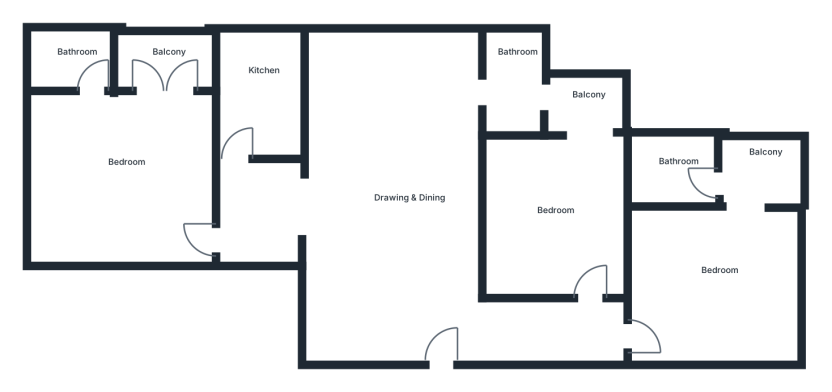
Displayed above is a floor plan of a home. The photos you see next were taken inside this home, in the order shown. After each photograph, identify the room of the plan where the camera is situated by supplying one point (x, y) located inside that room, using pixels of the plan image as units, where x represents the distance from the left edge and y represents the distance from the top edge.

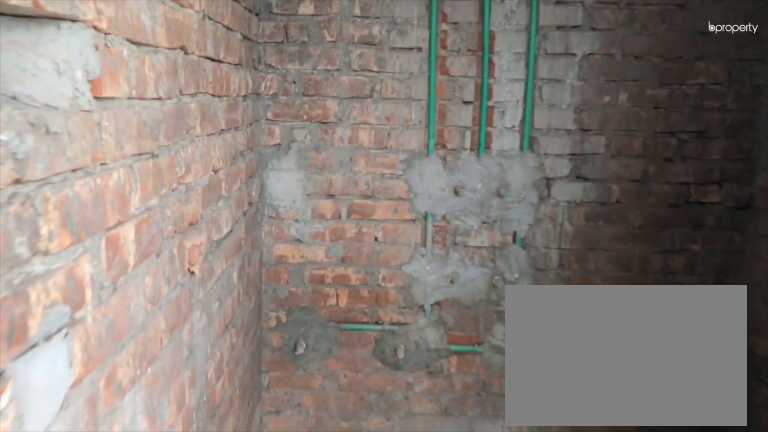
(682, 161)
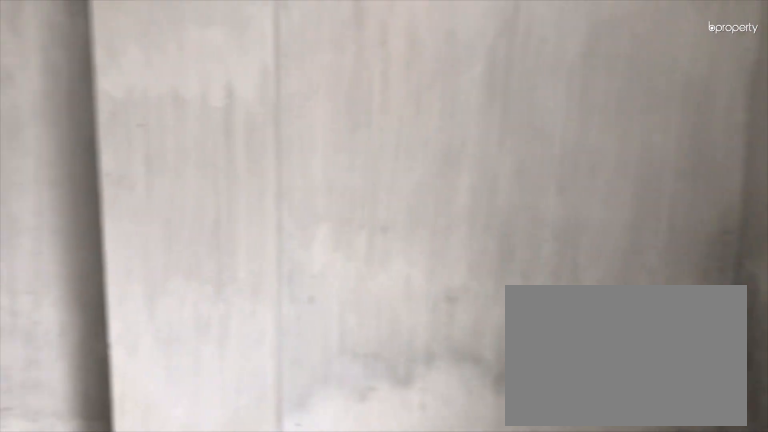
(541, 214)
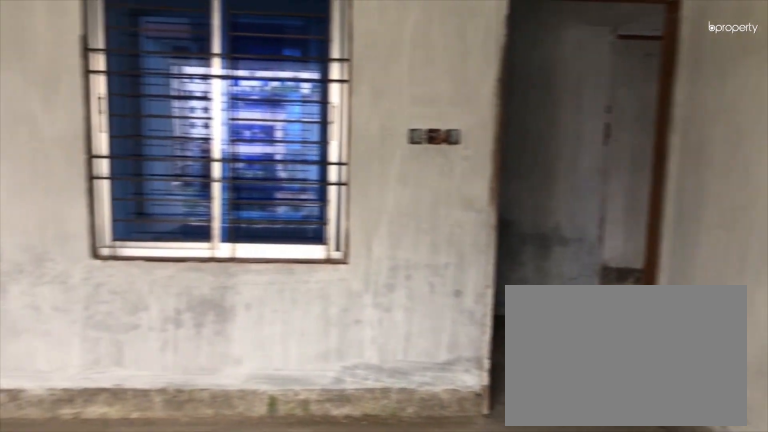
(541, 214)
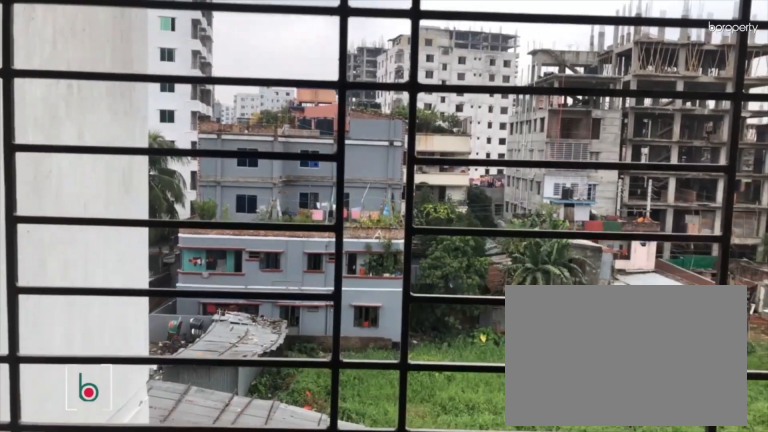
(591, 100)
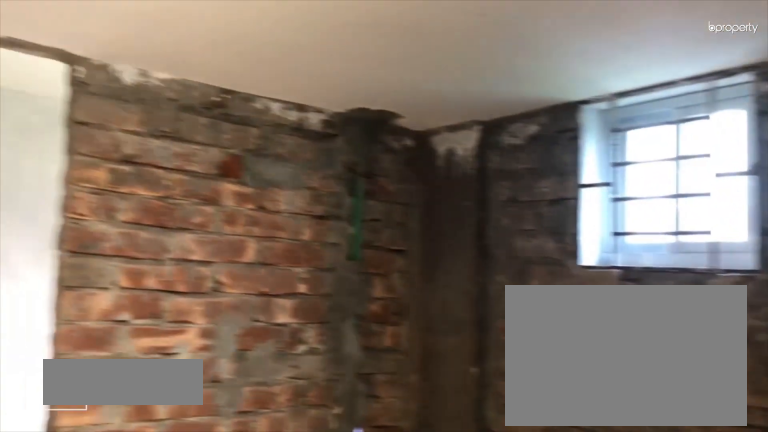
(522, 92)
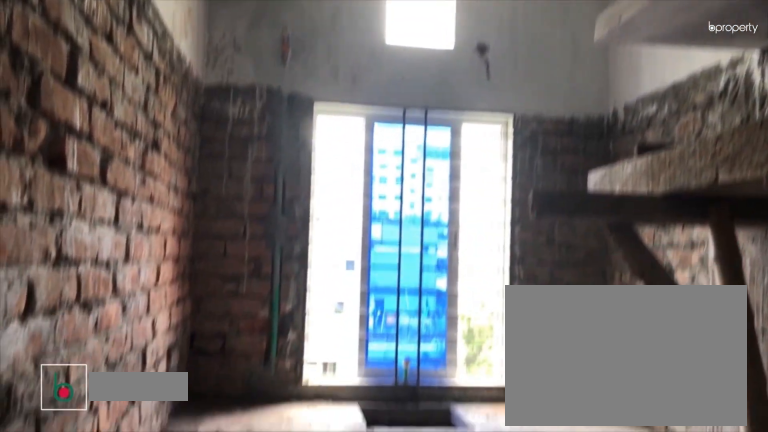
(274, 94)
